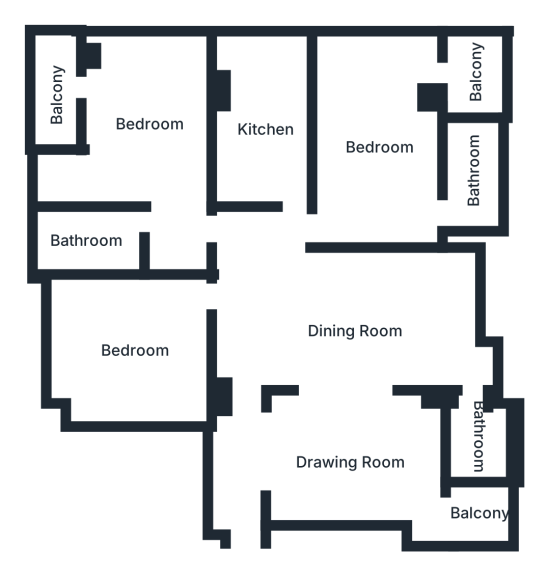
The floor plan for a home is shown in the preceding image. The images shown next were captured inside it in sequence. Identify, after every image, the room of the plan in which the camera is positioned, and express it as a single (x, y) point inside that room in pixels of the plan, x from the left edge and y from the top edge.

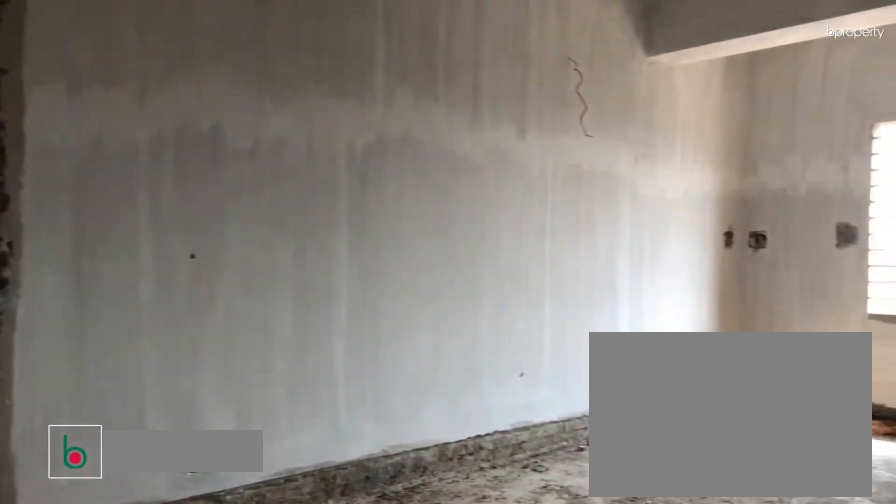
(362, 327)
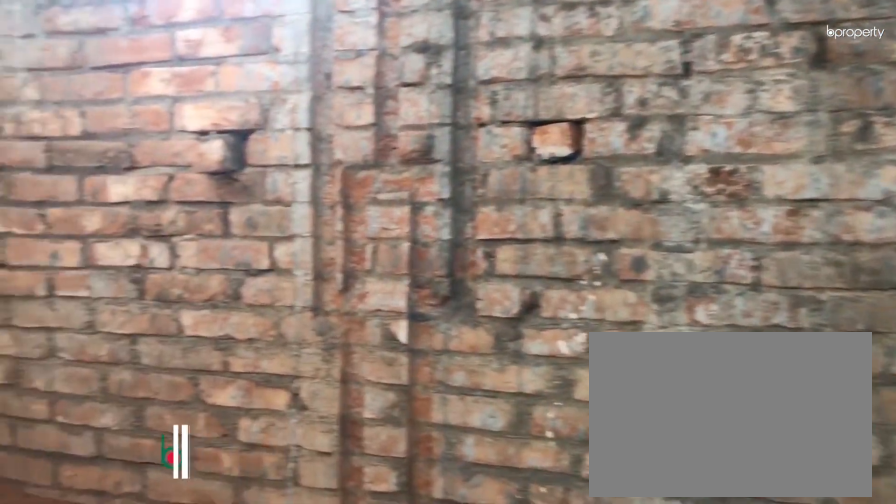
(479, 442)
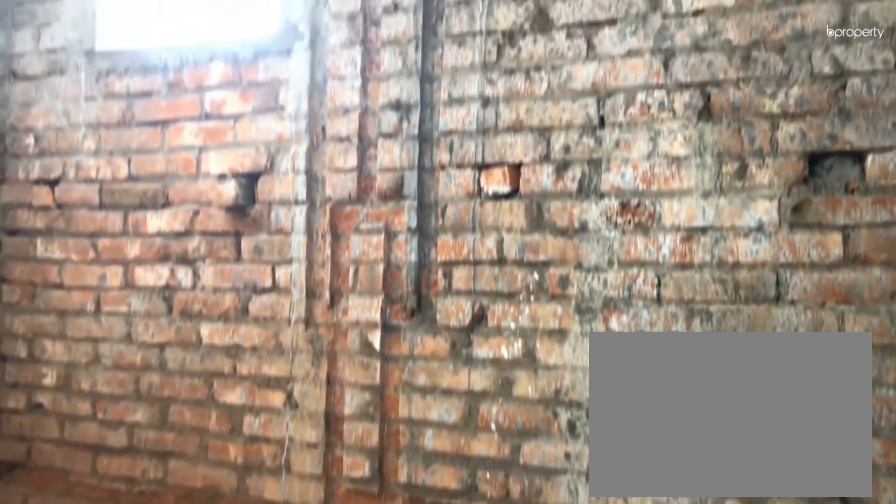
(480, 441)
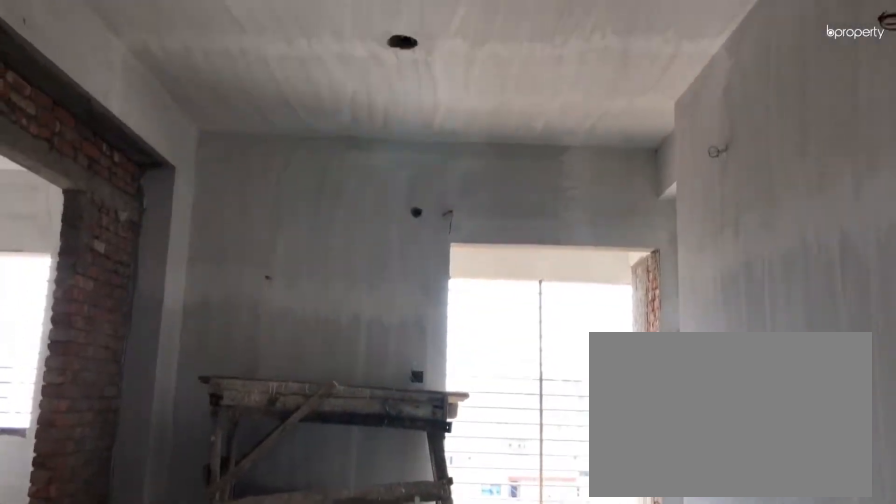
(349, 465)
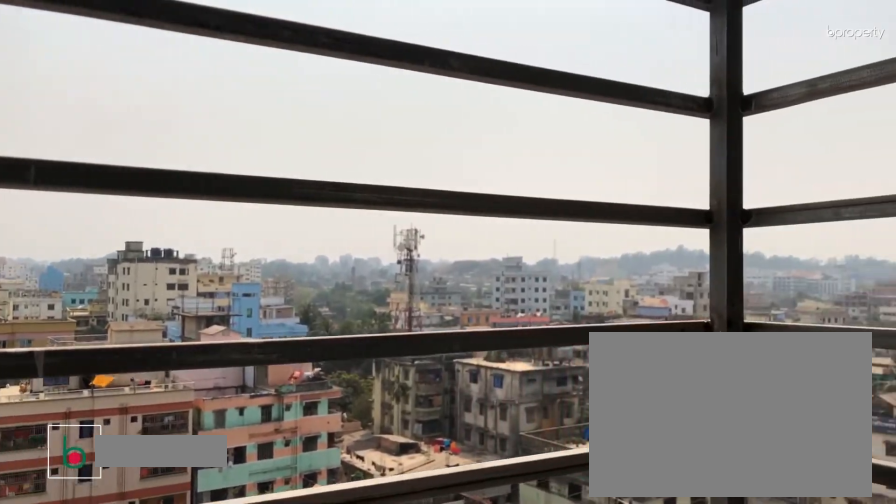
(480, 515)
